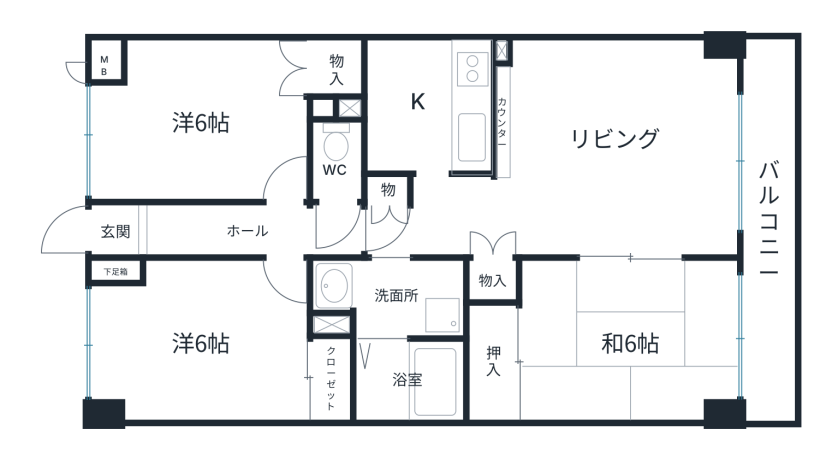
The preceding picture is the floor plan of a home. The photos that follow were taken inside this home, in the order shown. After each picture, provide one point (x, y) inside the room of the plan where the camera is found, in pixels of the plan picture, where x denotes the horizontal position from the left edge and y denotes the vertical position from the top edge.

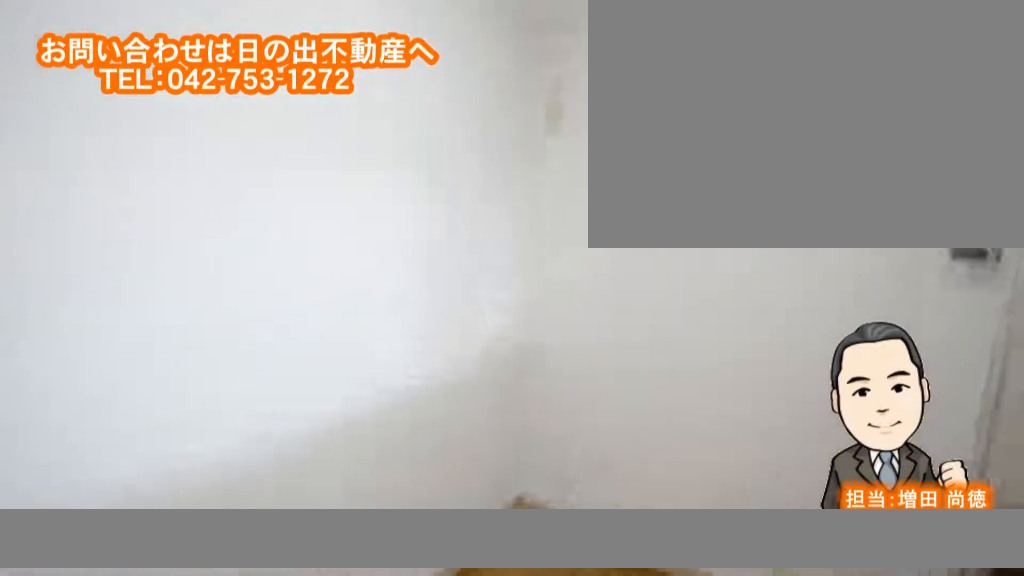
(413, 108)
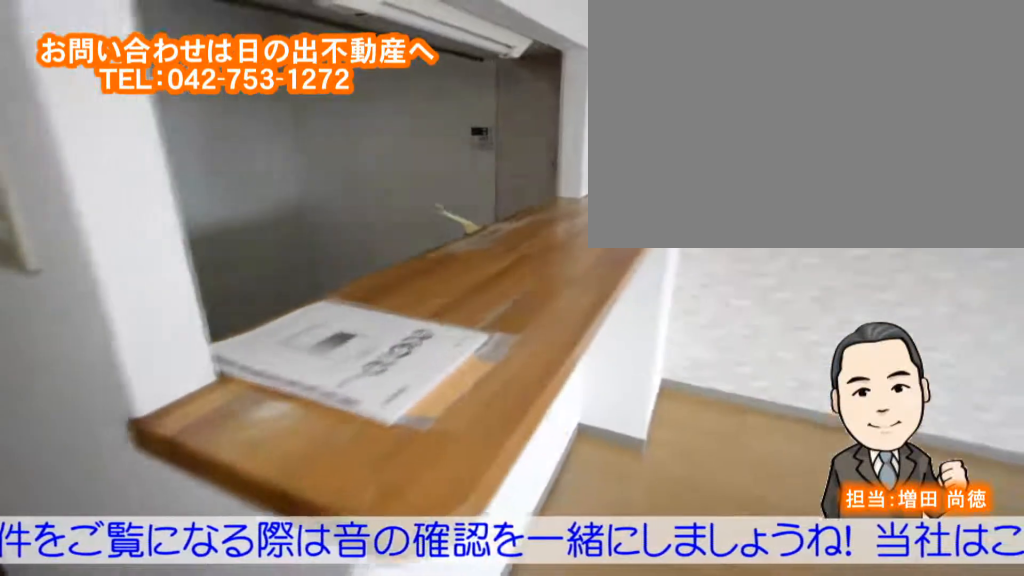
(607, 178)
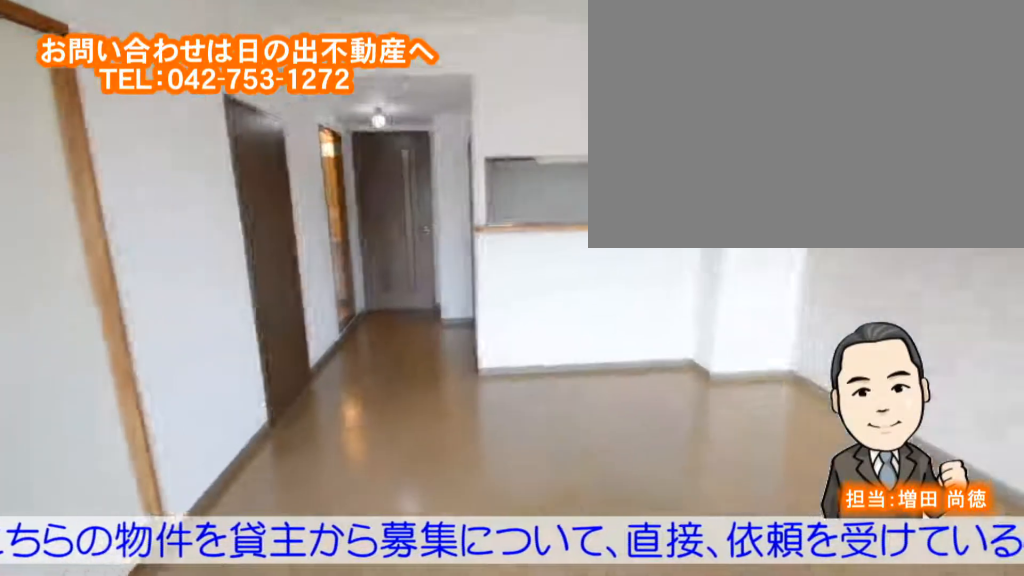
(608, 178)
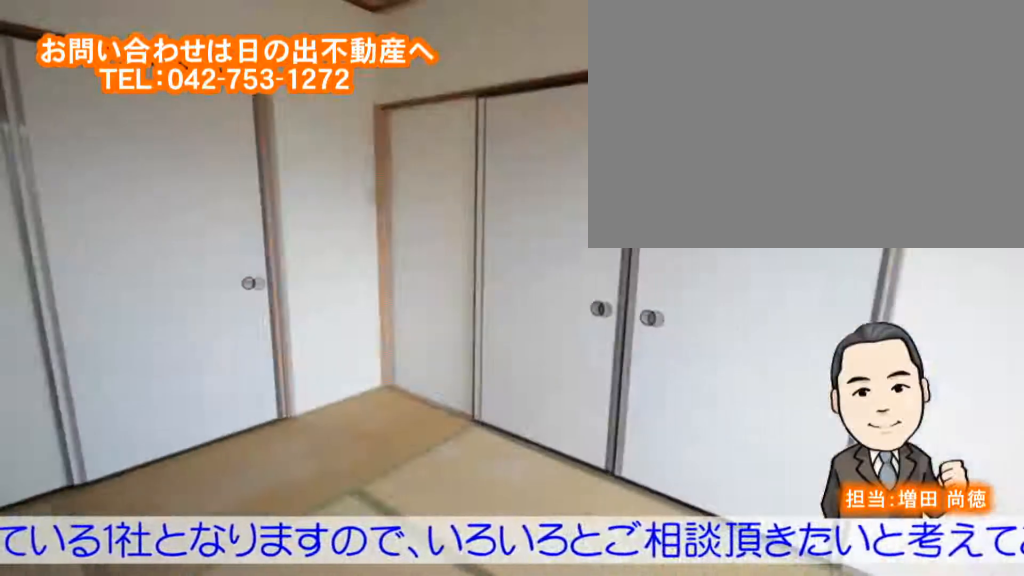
(576, 331)
